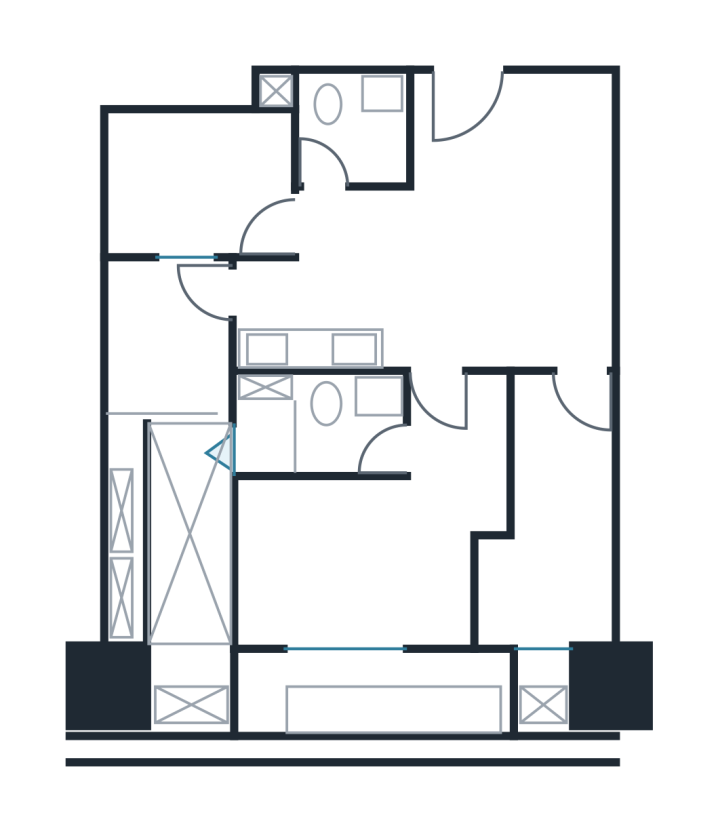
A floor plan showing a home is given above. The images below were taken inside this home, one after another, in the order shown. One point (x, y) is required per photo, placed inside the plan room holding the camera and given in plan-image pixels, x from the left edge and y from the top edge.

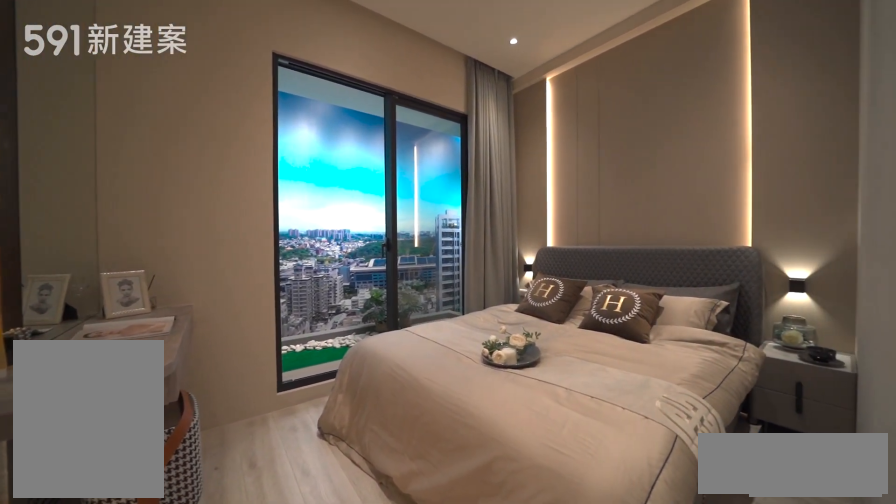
(373, 538)
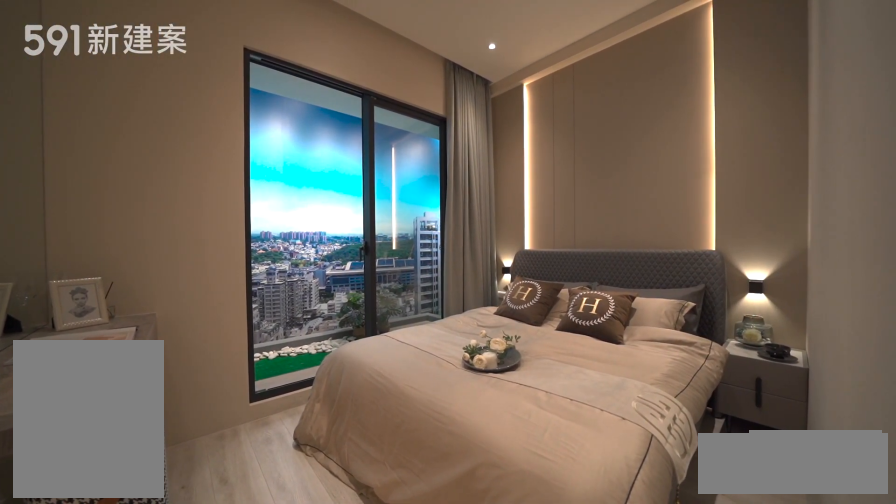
(373, 538)
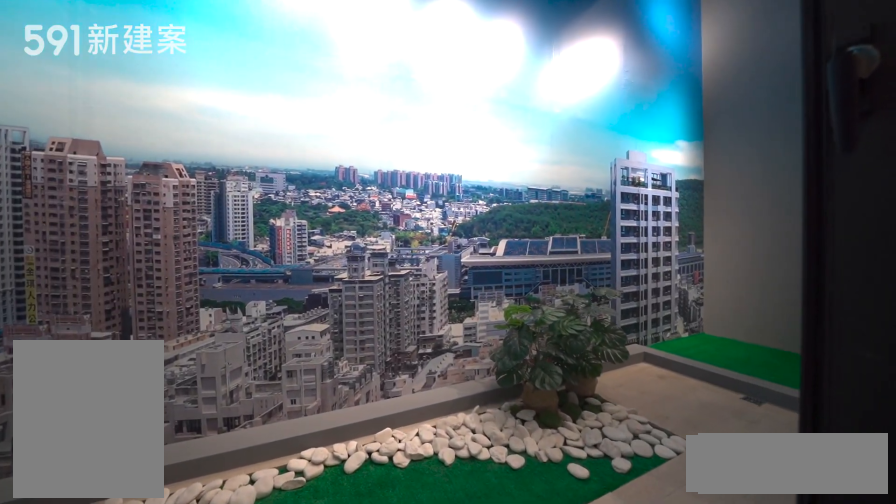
(369, 693)
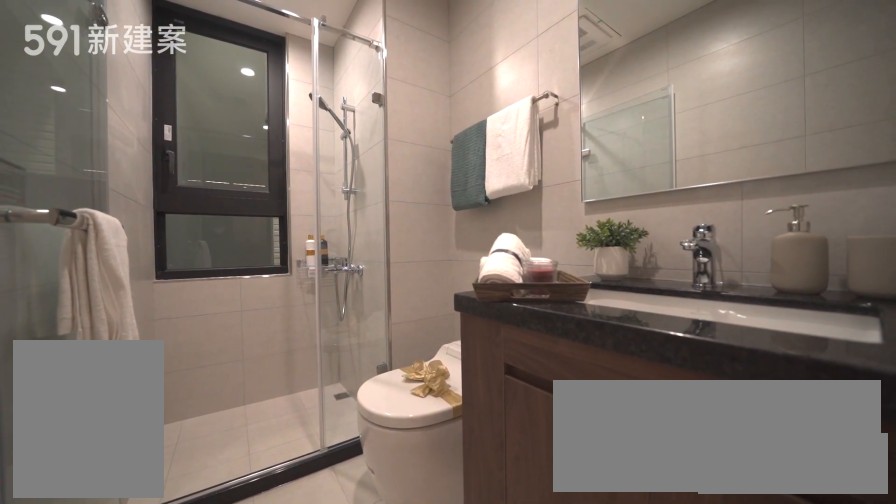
(318, 426)
